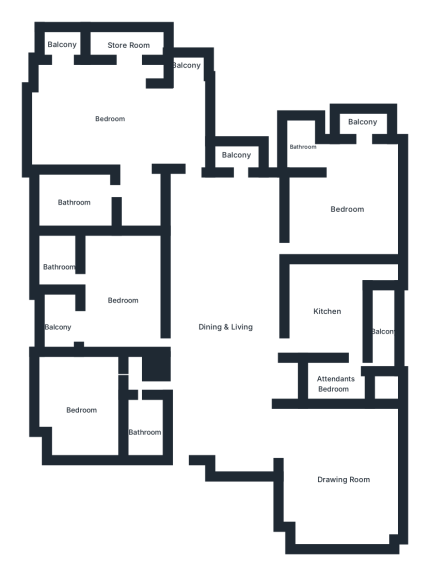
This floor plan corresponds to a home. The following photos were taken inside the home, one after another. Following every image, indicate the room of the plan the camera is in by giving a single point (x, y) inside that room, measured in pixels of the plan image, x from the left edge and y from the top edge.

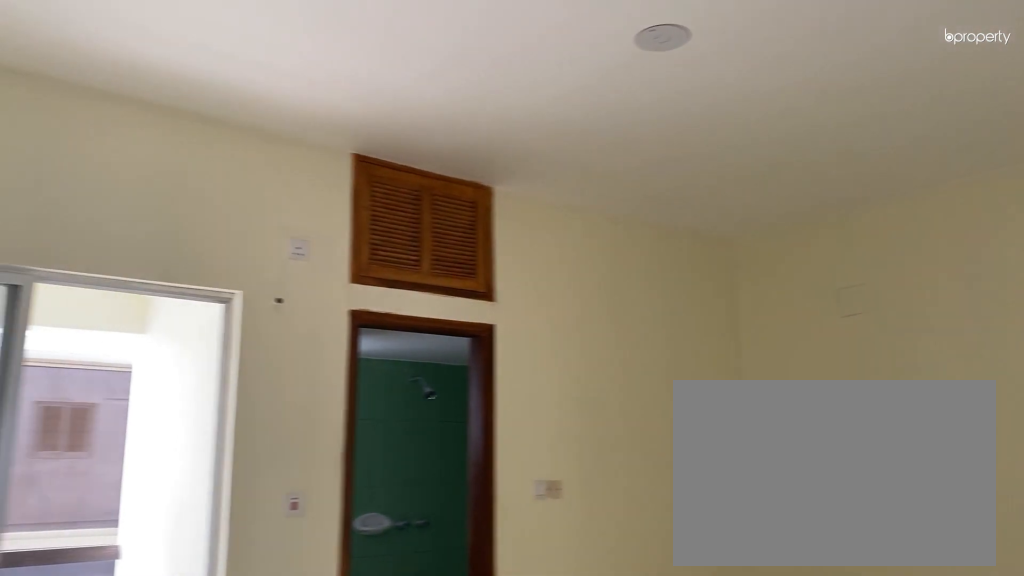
(124, 299)
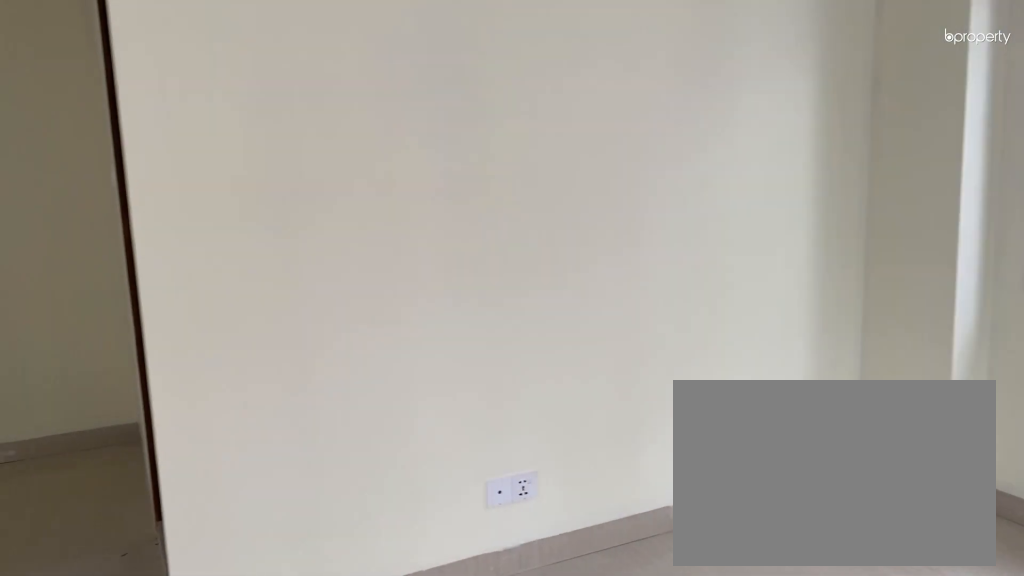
(113, 117)
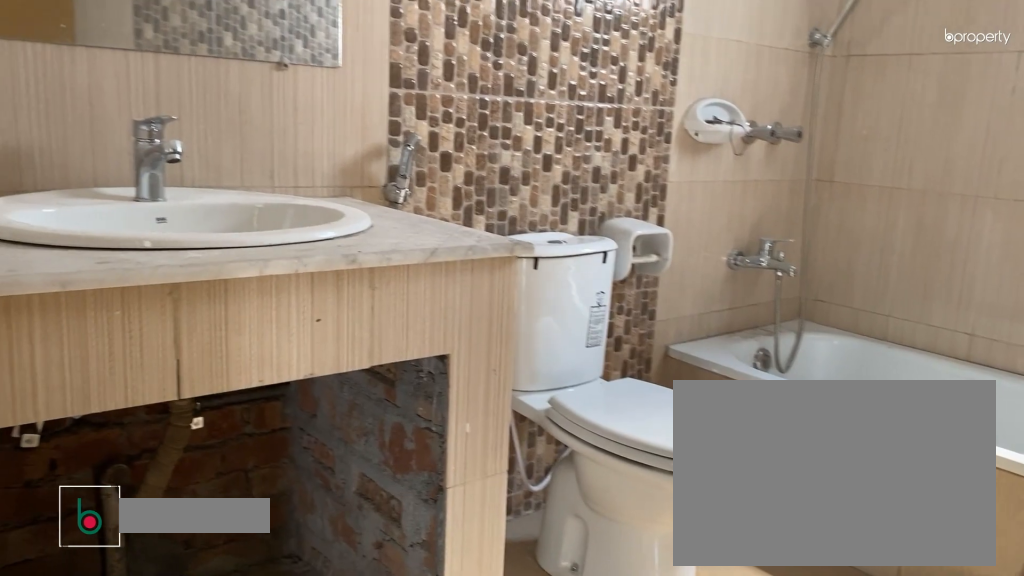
(76, 202)
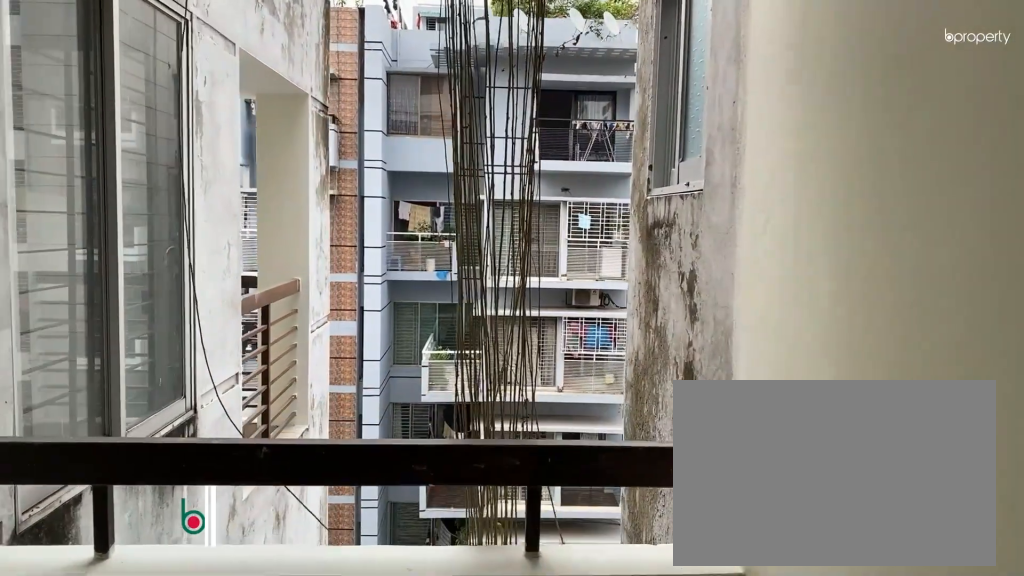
(237, 155)
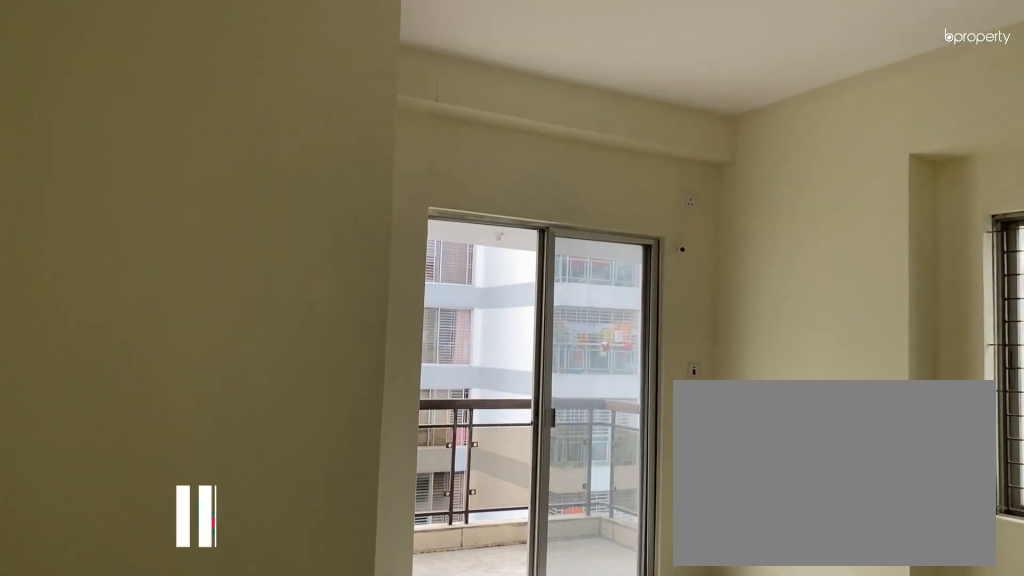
(348, 209)
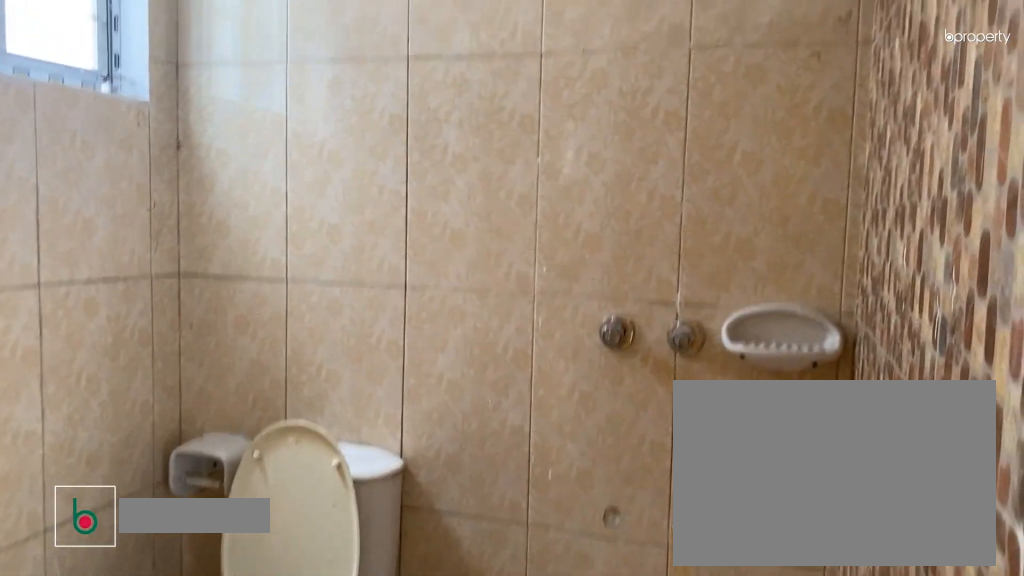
(301, 147)
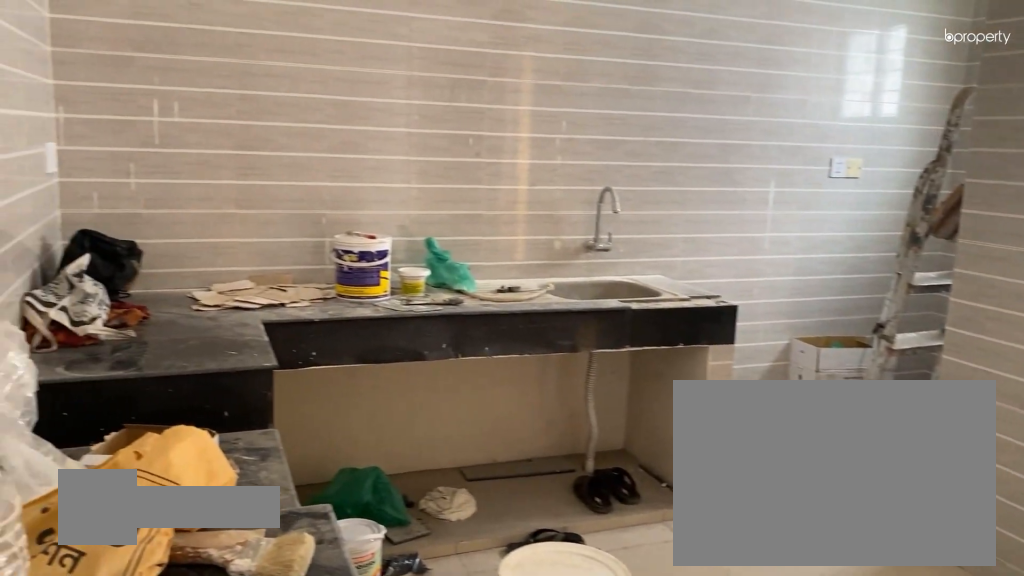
(329, 311)
